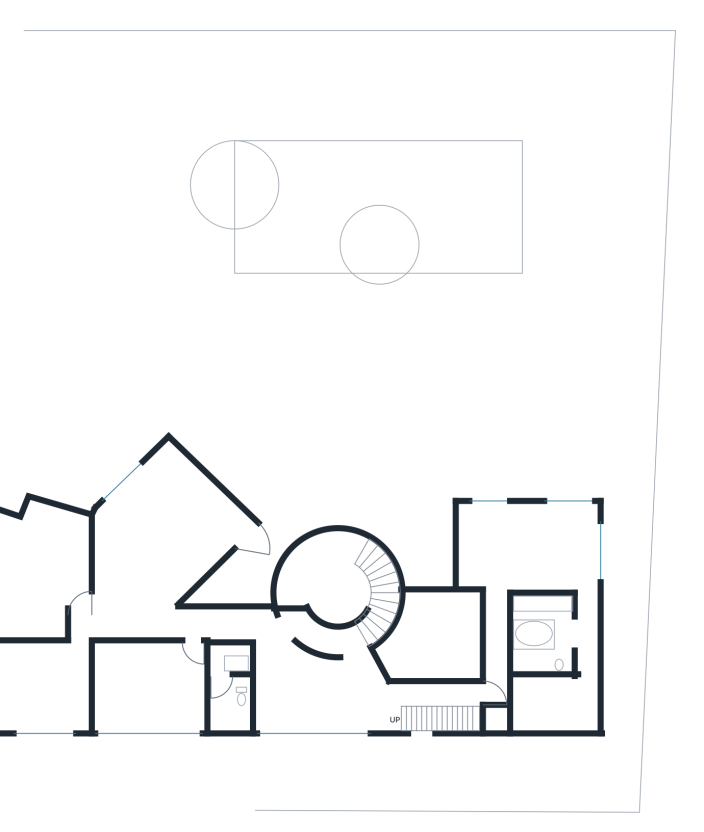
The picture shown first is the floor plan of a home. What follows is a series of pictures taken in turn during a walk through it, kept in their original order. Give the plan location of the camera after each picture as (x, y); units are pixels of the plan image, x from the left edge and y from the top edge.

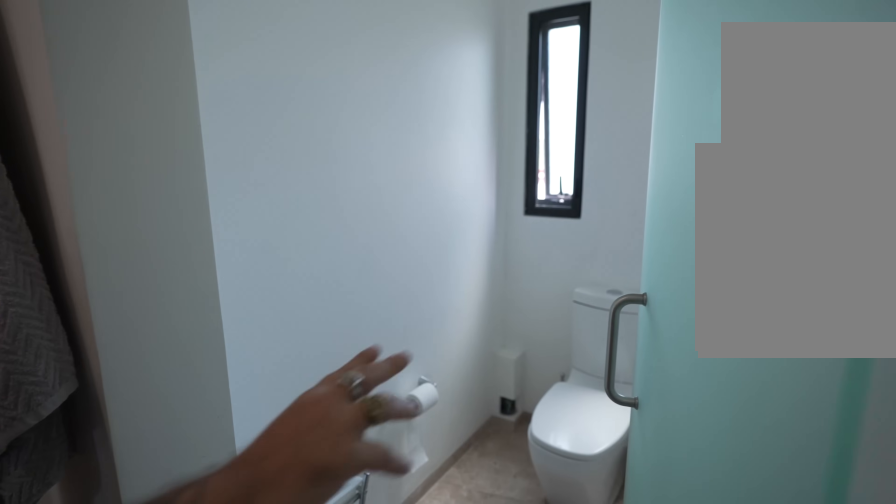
(560, 643)
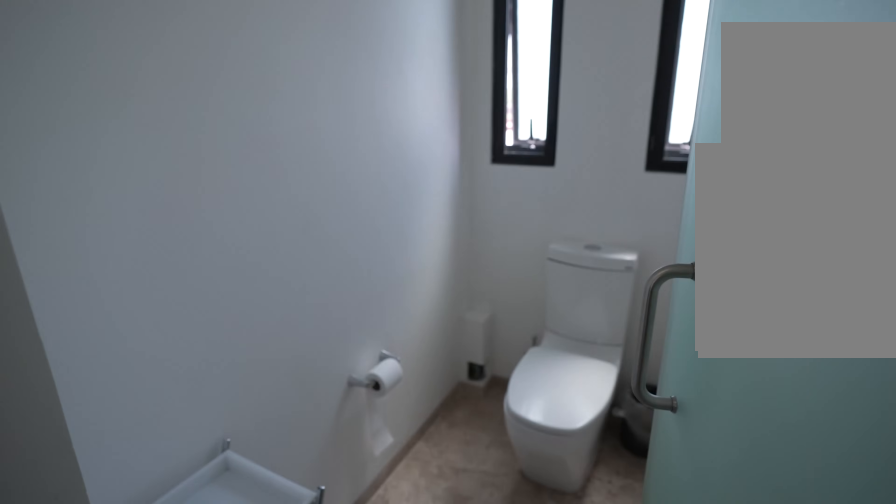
(560, 644)
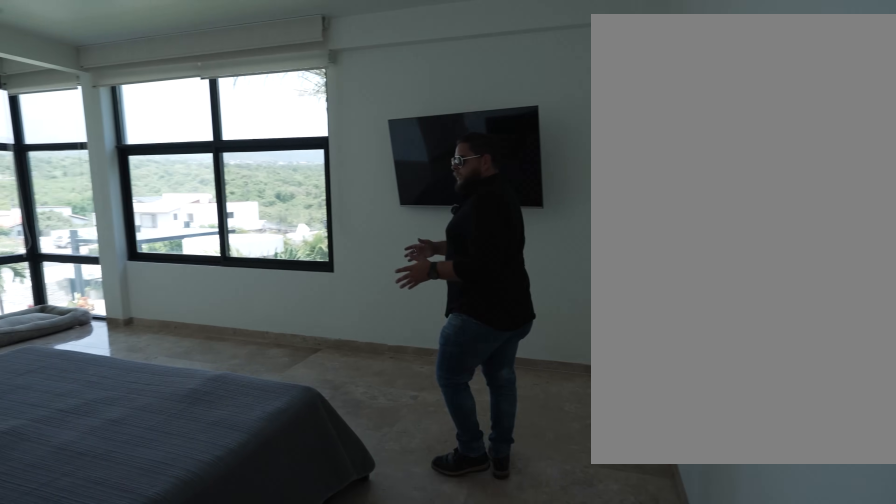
(576, 521)
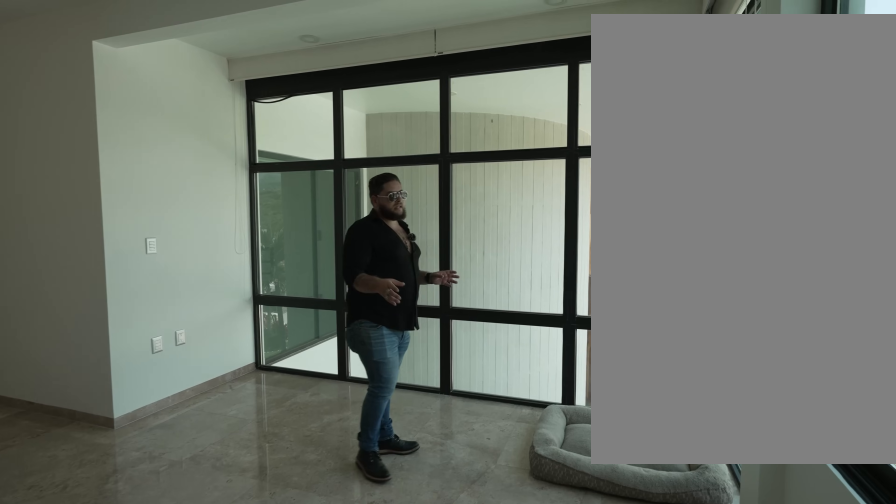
(529, 520)
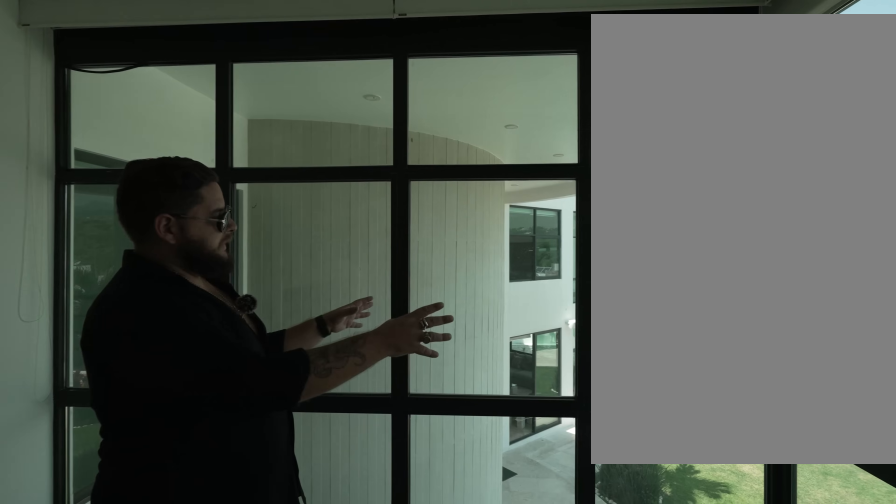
(516, 520)
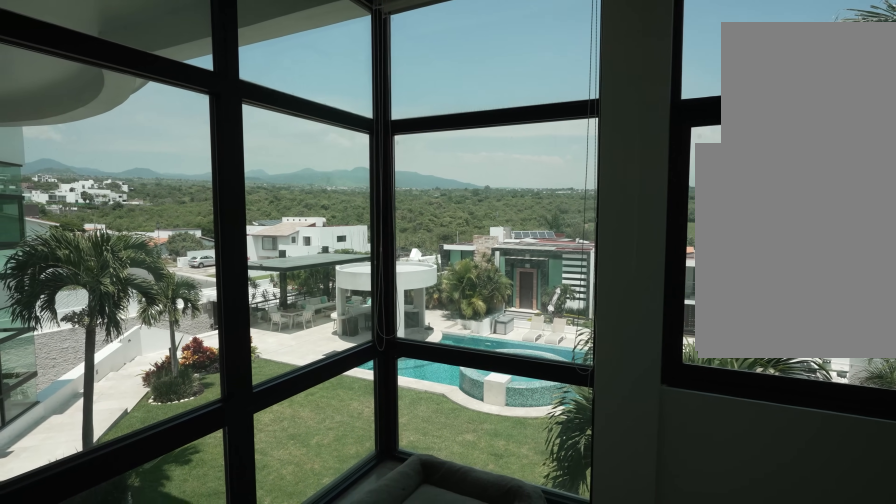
(516, 520)
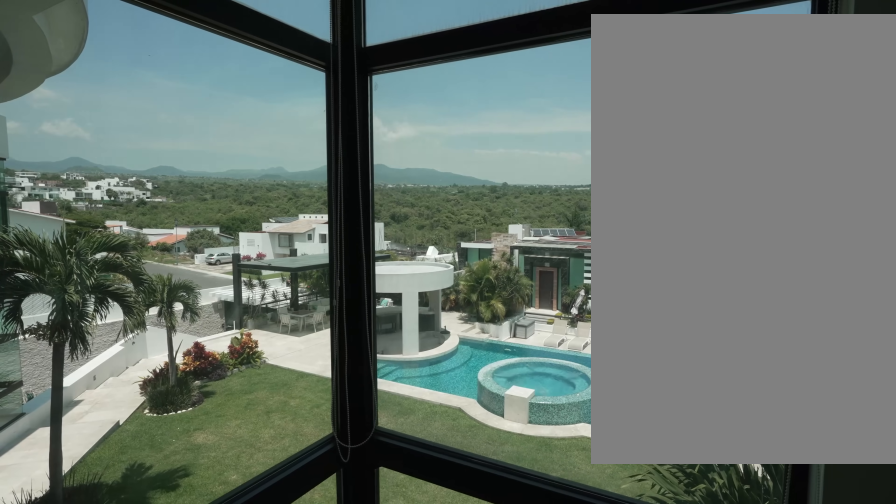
(516, 520)
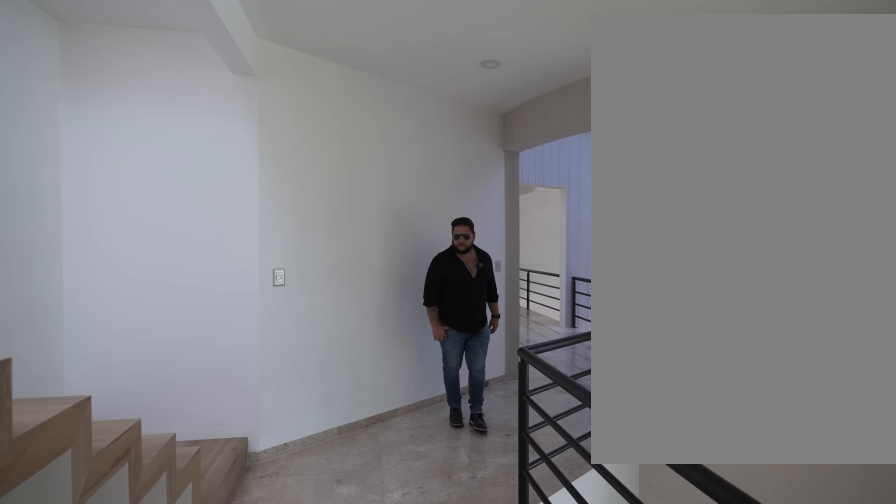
(456, 691)
